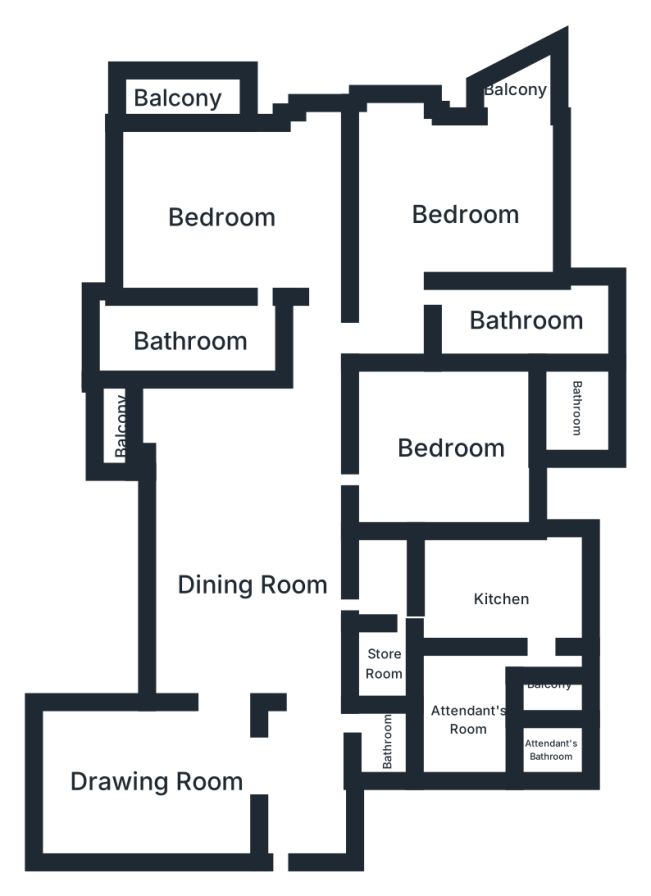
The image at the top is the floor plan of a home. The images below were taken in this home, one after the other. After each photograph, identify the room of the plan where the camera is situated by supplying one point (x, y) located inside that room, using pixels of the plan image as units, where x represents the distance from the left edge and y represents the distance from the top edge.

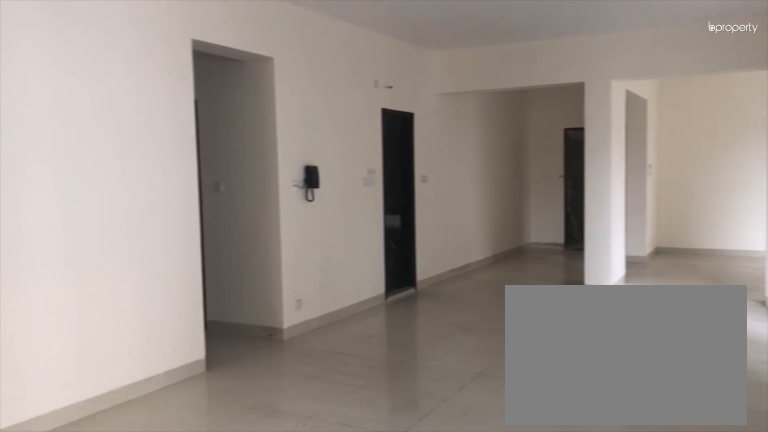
(255, 589)
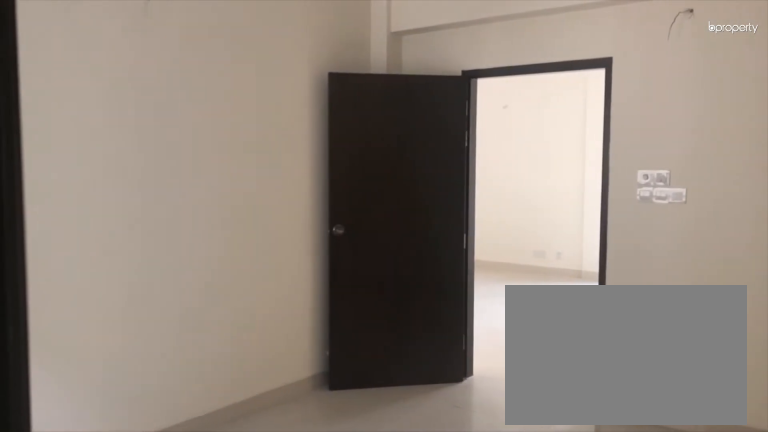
(450, 443)
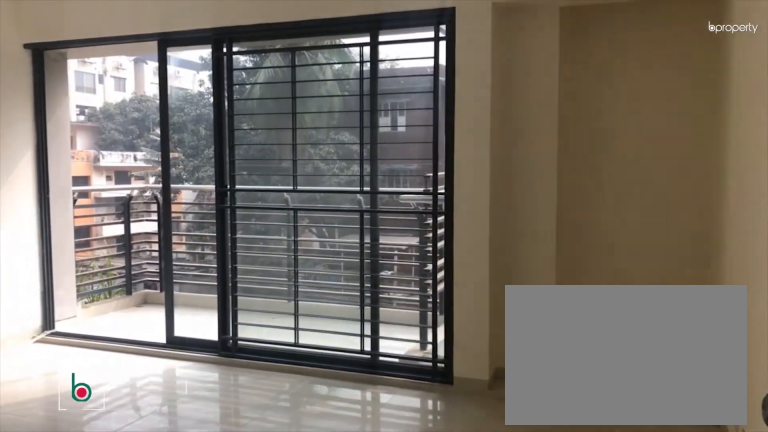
(221, 219)
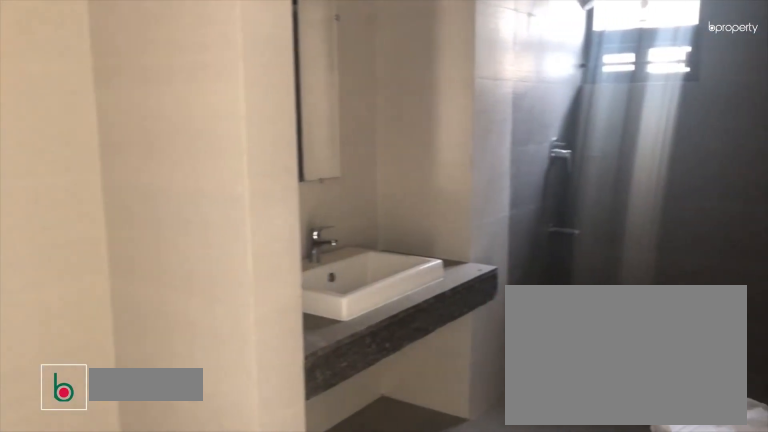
(185, 338)
